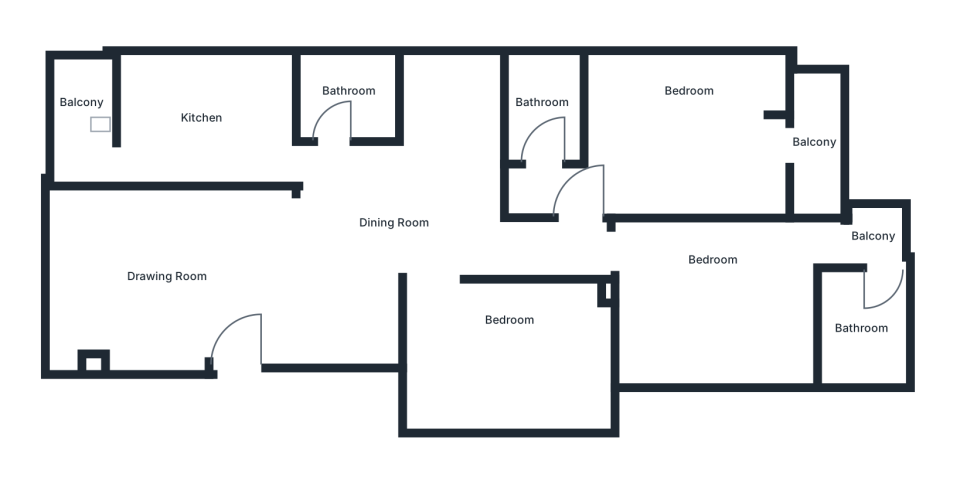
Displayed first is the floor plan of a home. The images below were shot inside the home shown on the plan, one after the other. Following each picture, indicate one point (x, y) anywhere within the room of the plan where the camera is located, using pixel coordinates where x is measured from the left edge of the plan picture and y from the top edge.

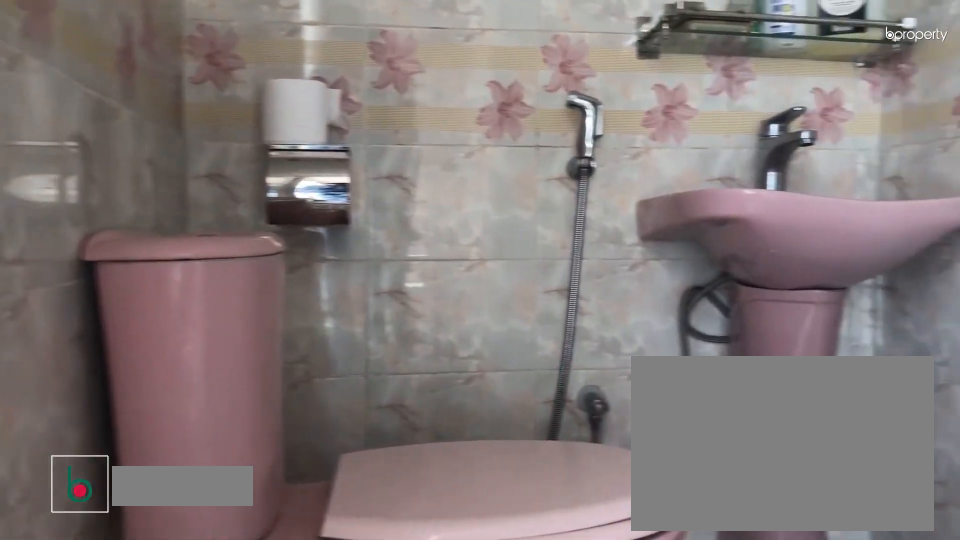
(860, 330)
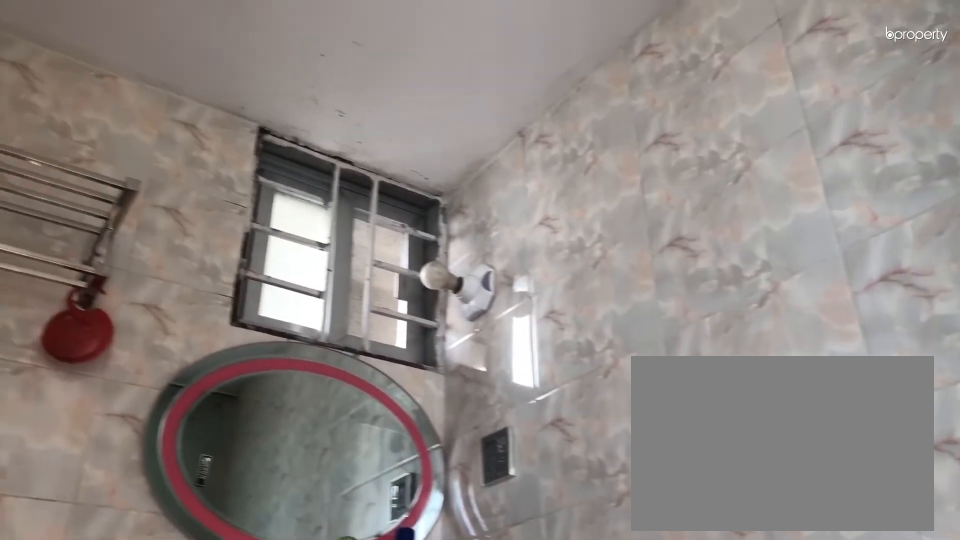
(860, 330)
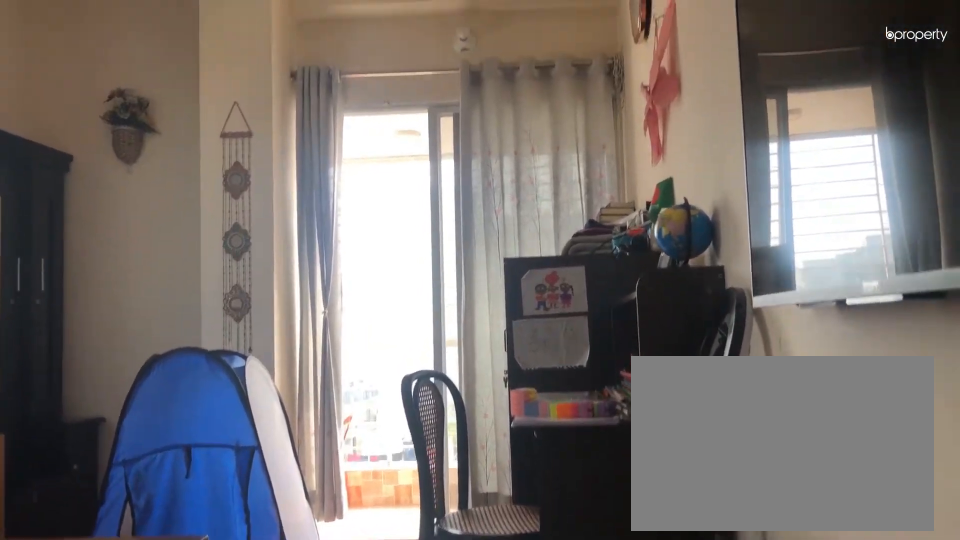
(688, 147)
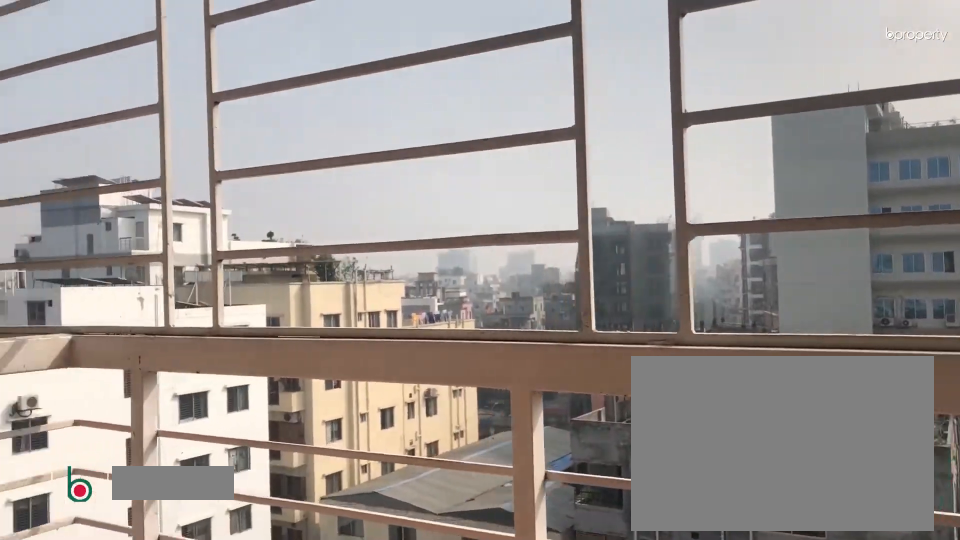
(814, 143)
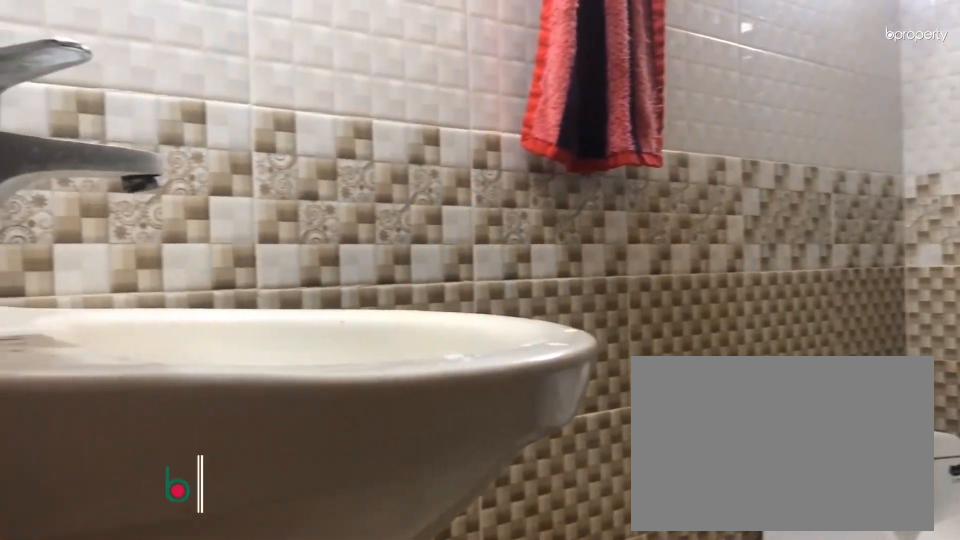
(540, 105)
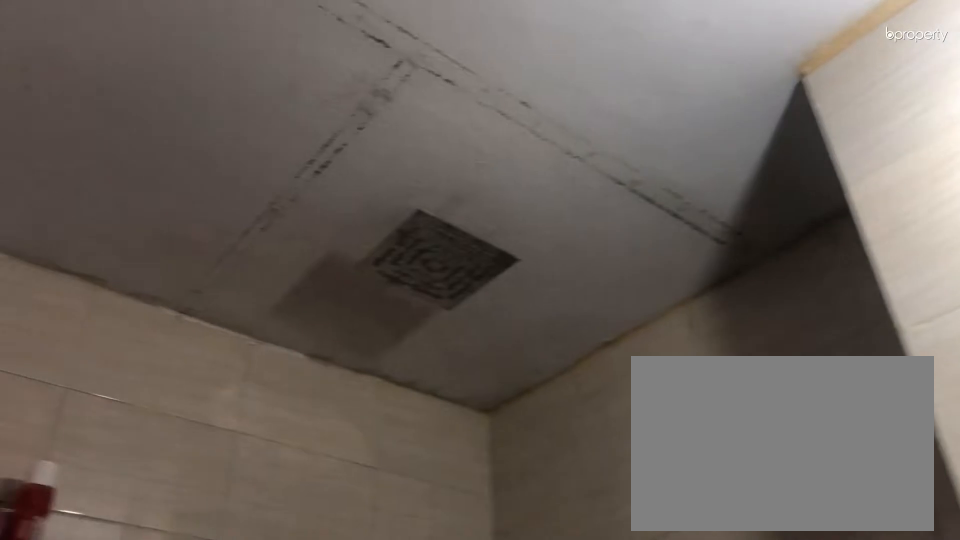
(350, 94)
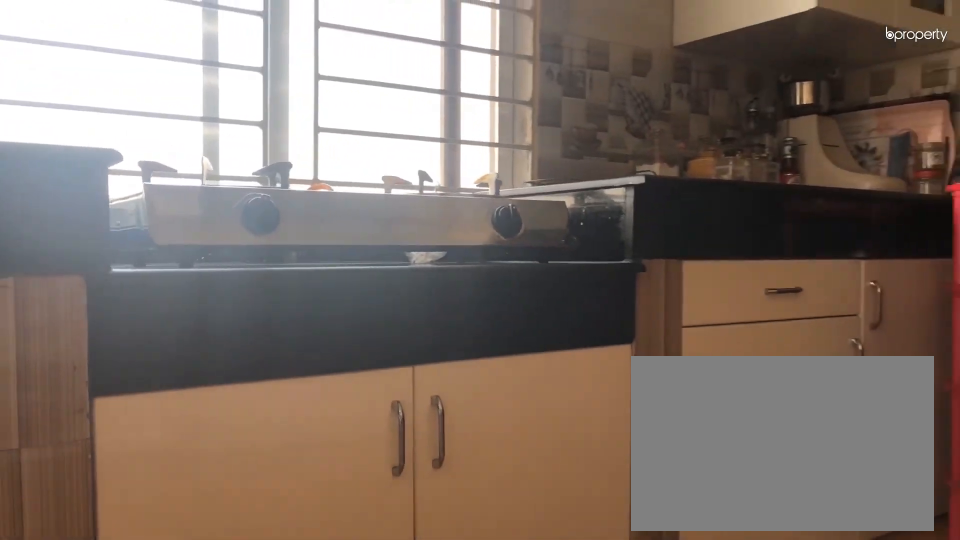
(202, 119)
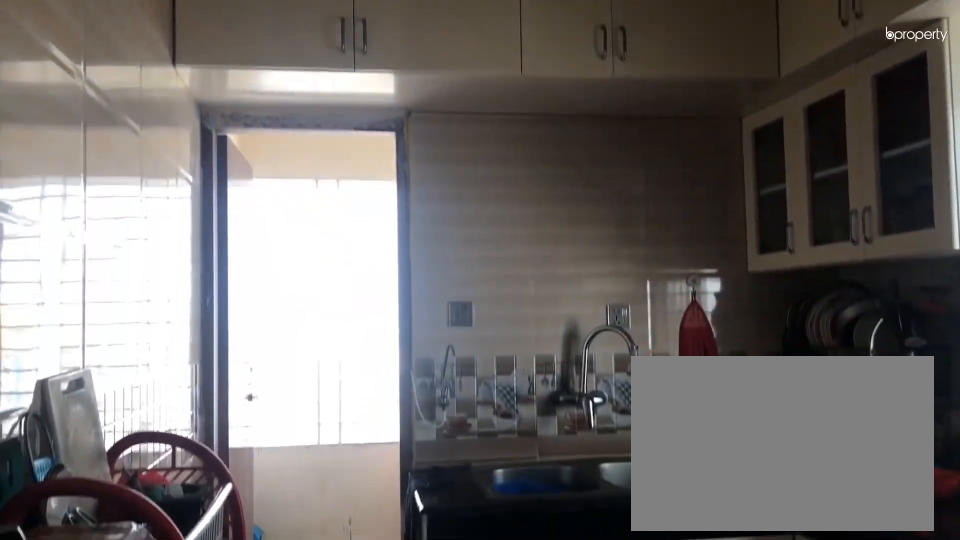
(203, 119)
